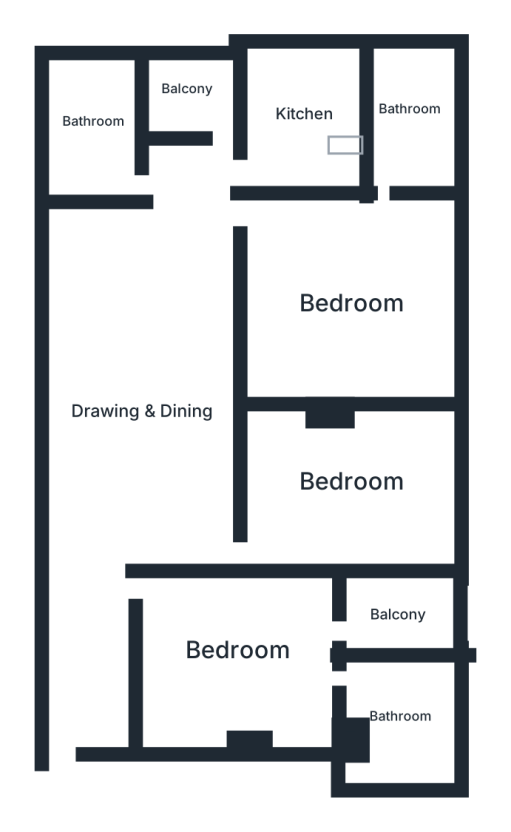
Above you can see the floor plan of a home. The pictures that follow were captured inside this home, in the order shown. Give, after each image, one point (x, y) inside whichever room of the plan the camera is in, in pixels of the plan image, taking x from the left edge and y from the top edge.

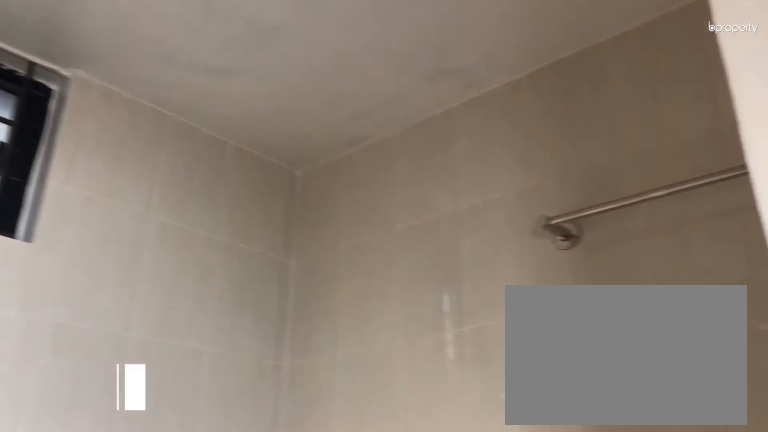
(402, 720)
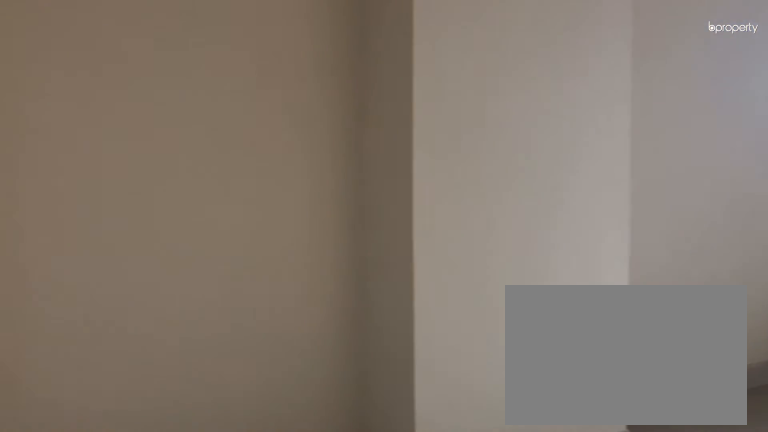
(353, 479)
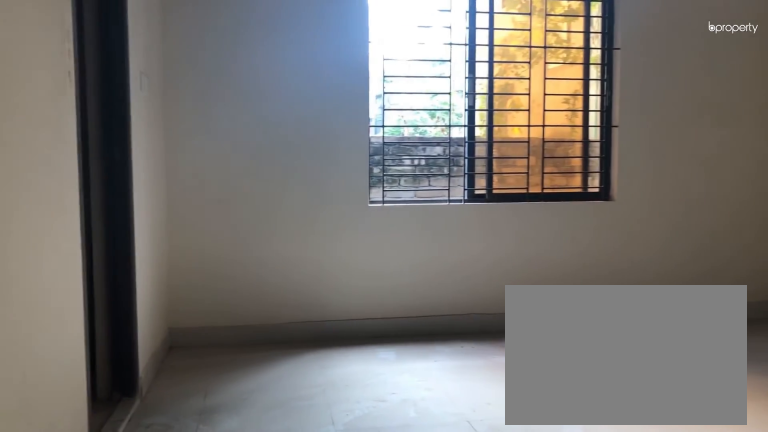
(356, 299)
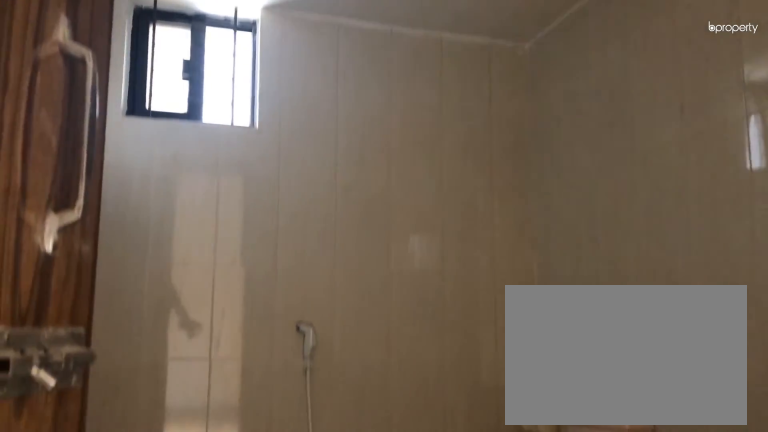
(411, 108)
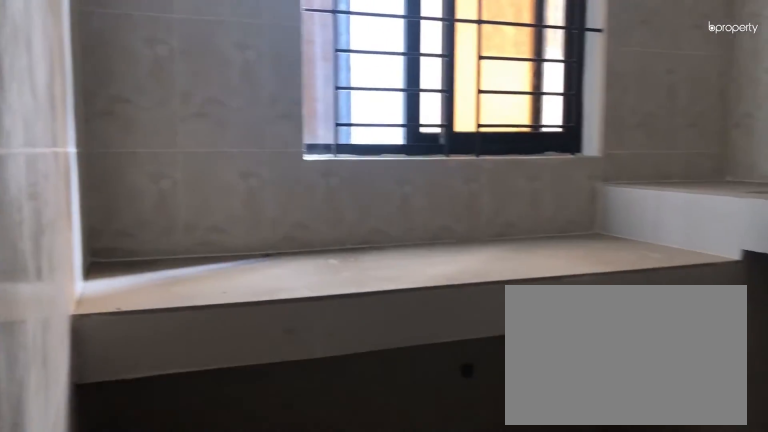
(307, 111)
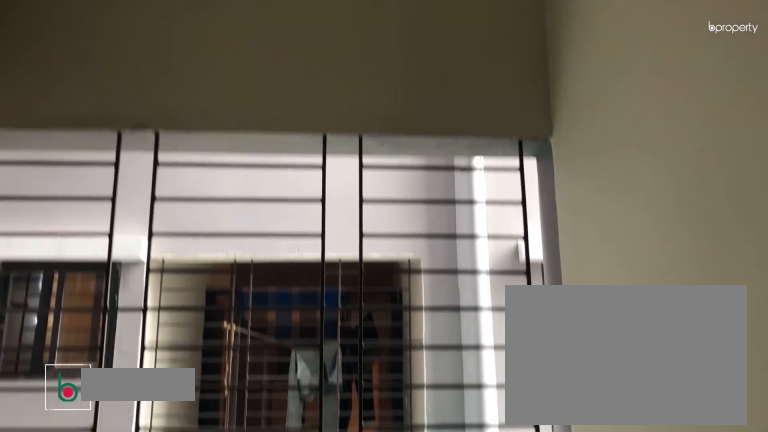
(197, 83)
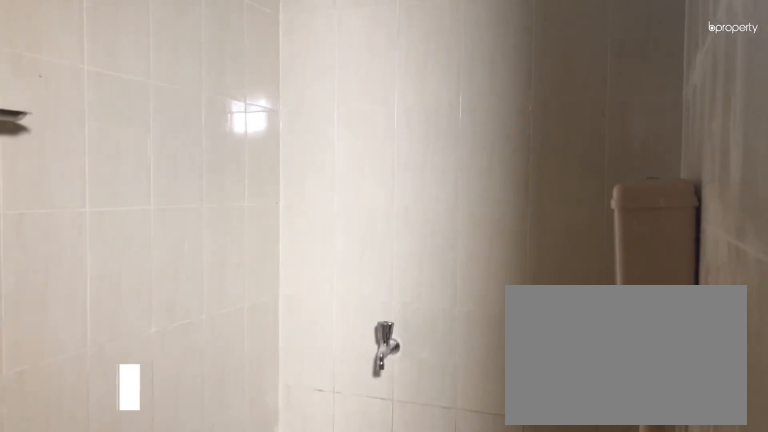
(93, 117)
